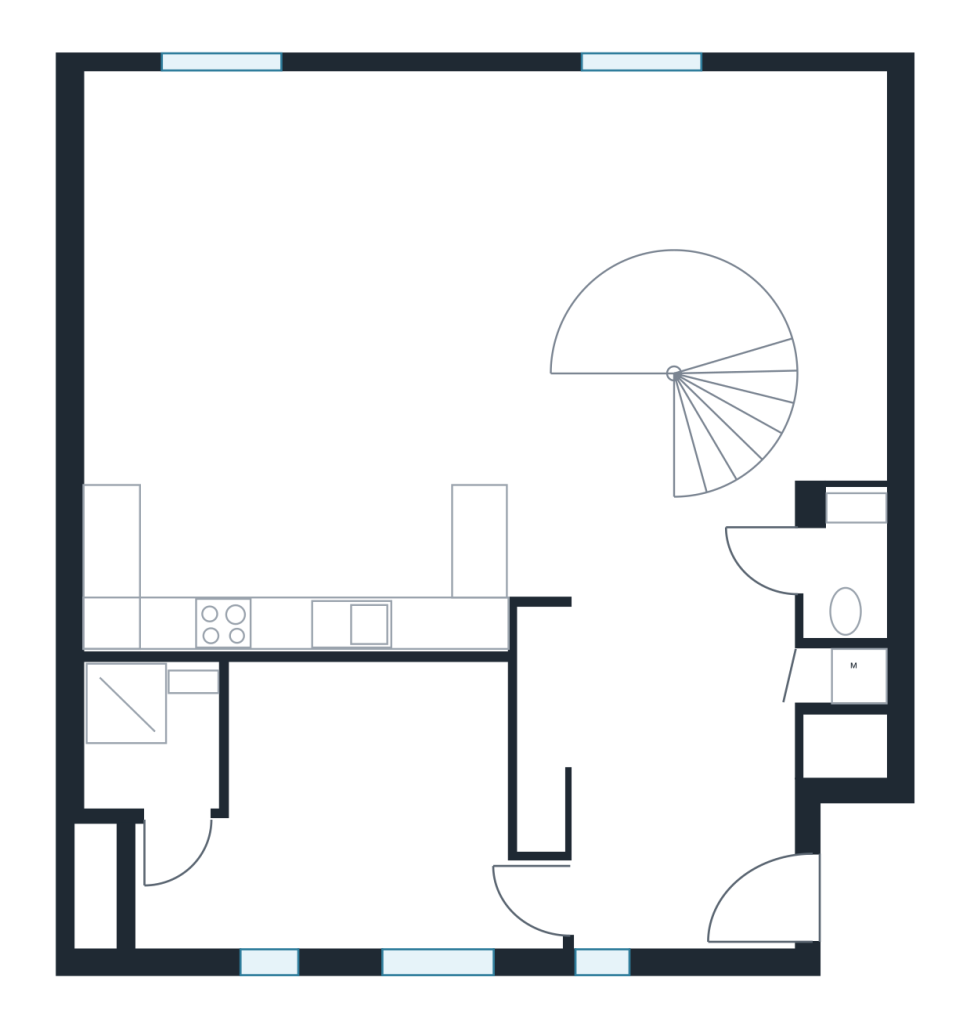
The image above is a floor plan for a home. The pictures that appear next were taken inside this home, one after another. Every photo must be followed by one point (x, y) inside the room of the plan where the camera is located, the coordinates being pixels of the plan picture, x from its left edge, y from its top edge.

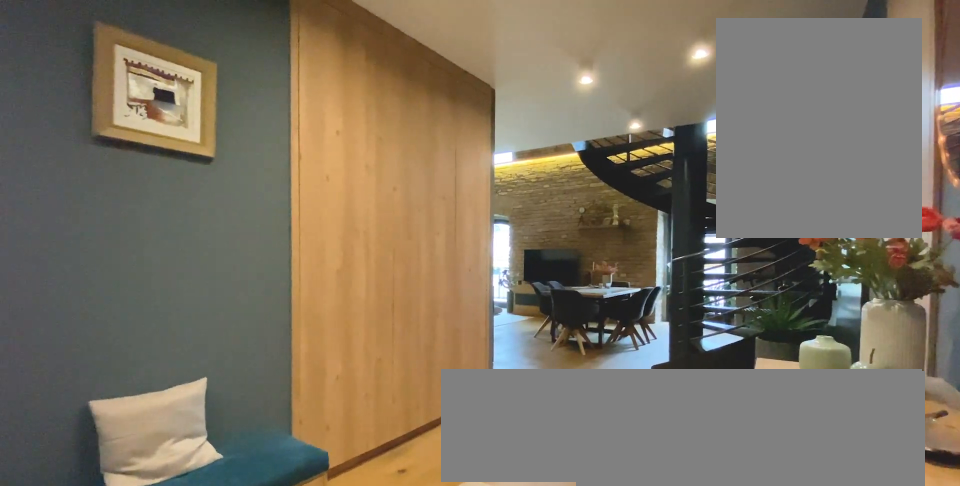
(690, 789)
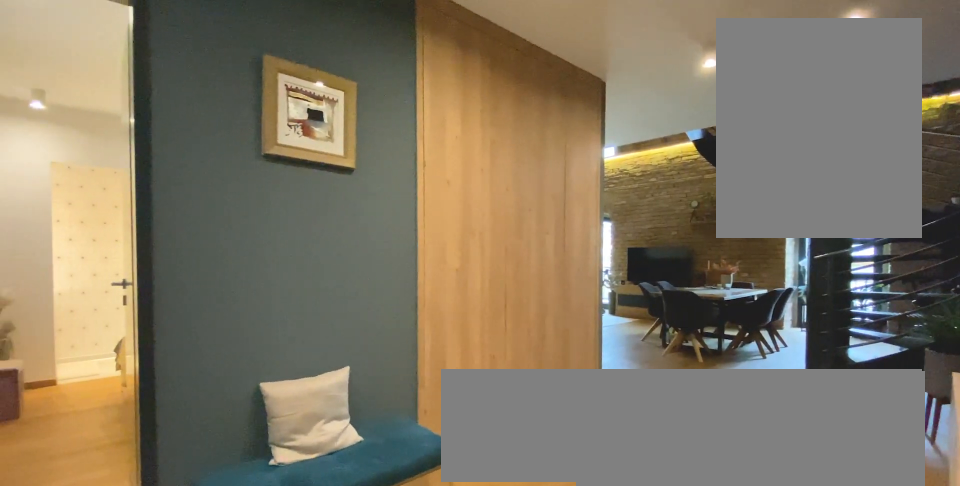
(690, 789)
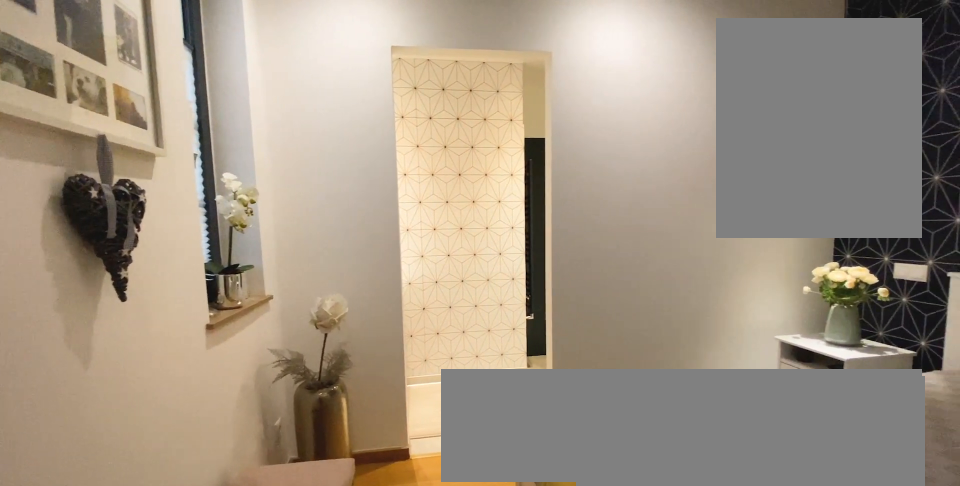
(359, 789)
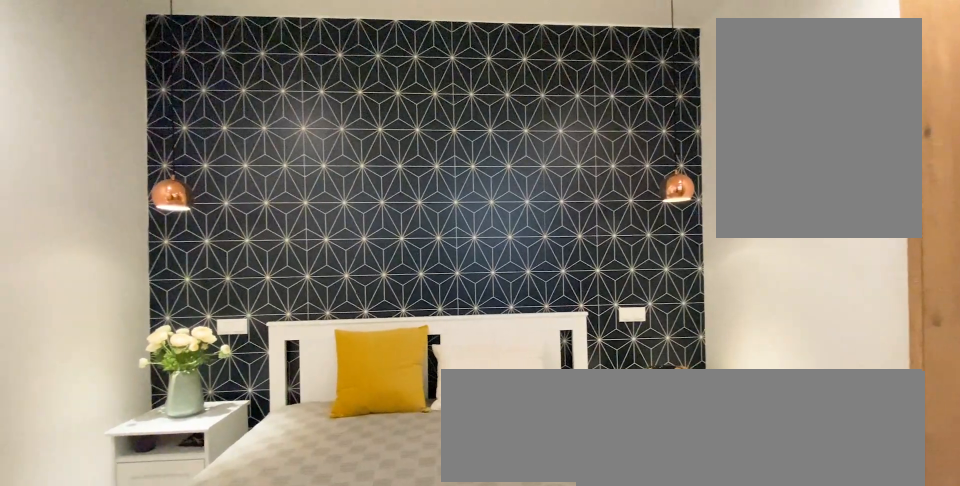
(359, 789)
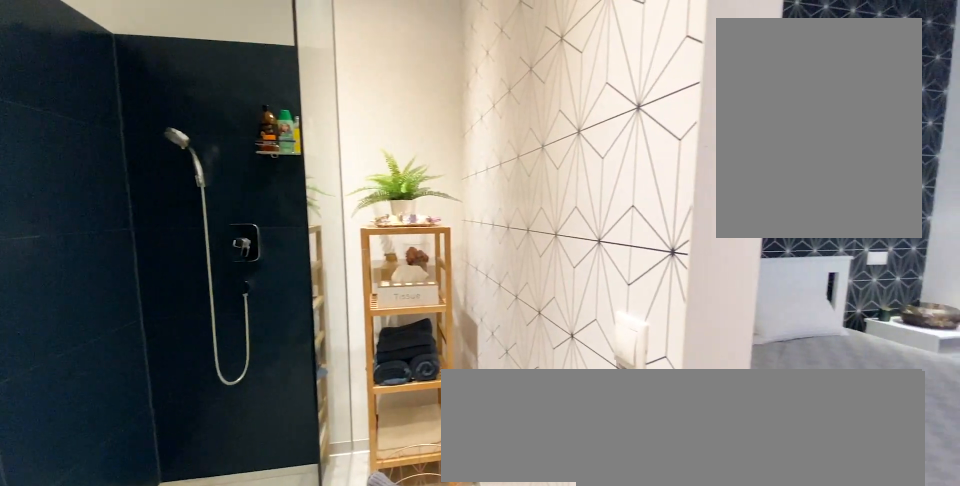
(163, 789)
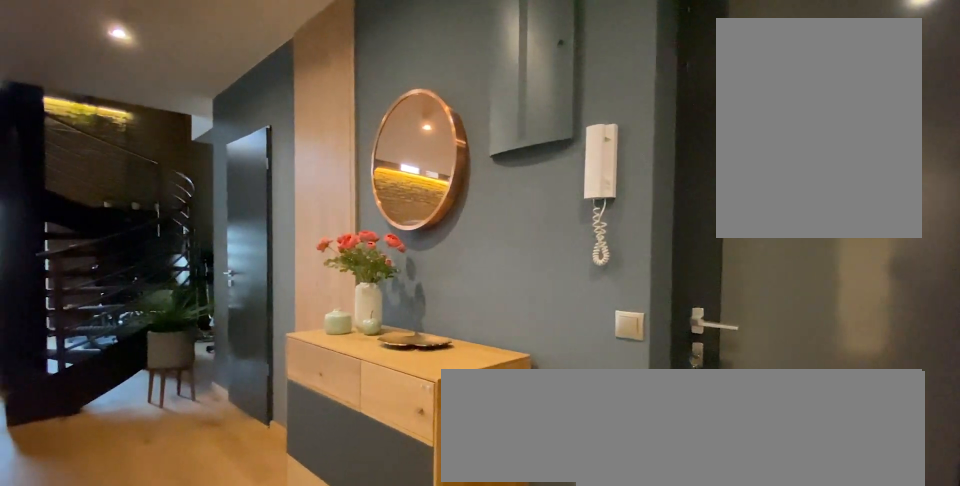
(690, 789)
